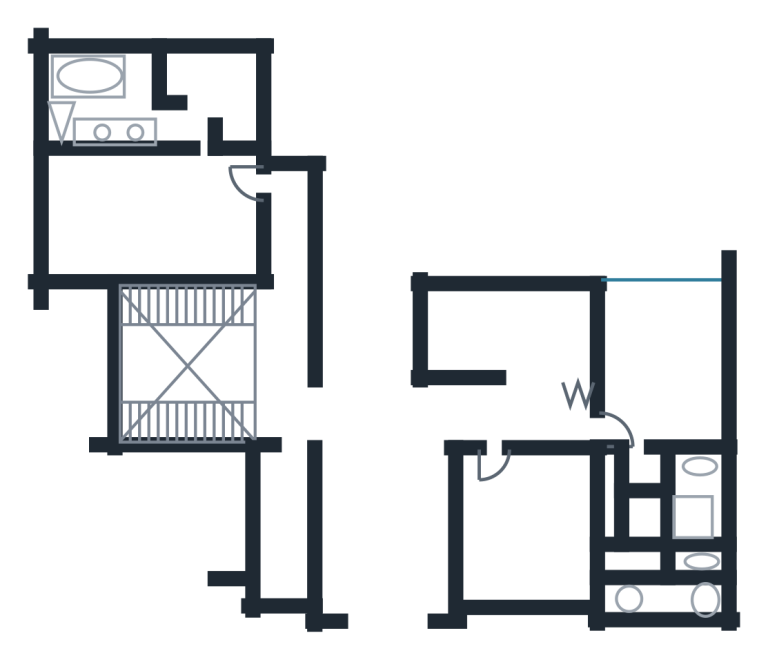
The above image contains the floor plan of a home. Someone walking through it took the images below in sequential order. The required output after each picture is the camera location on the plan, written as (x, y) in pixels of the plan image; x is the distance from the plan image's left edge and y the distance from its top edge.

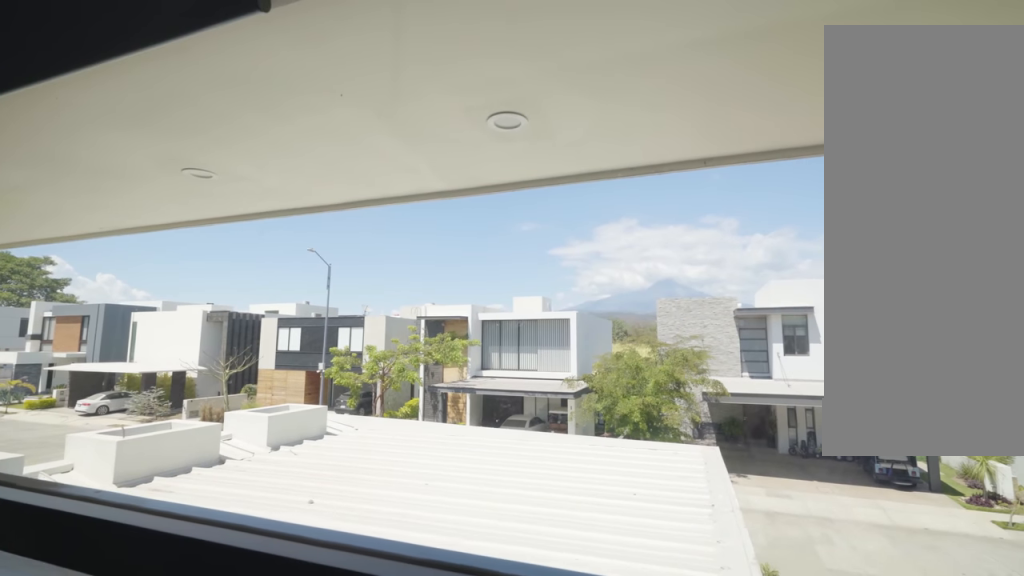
(529, 585)
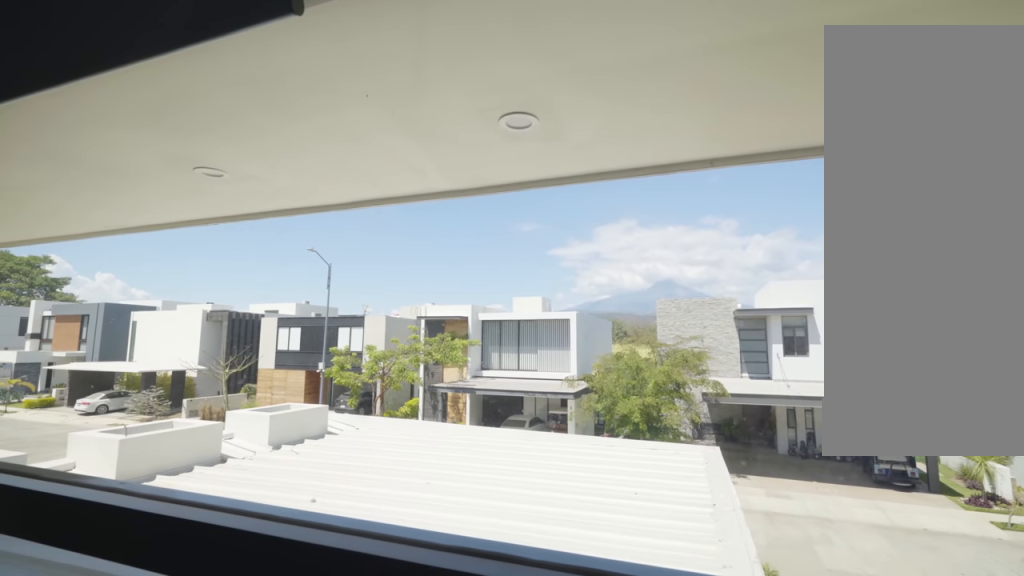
(529, 585)
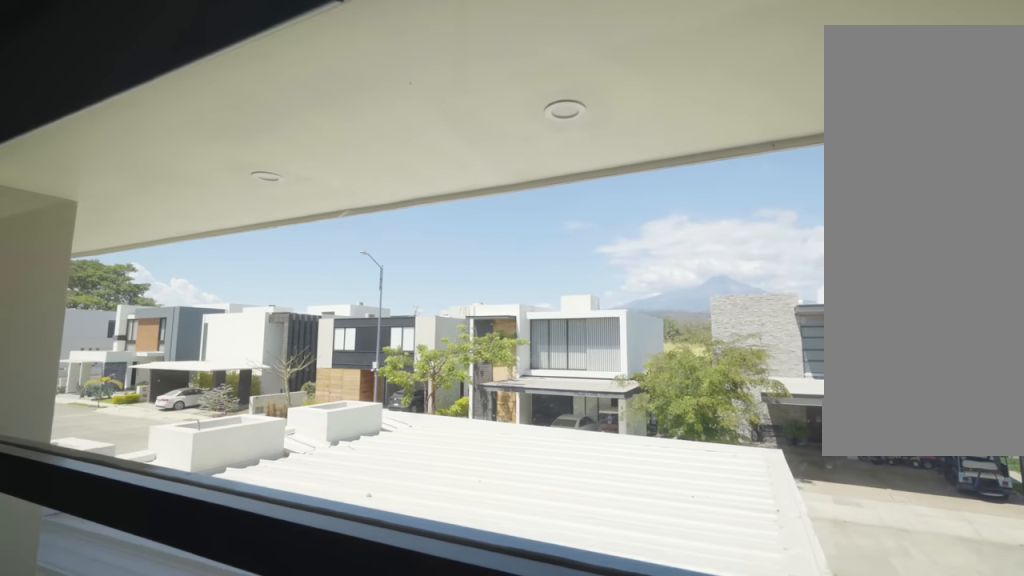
(527, 586)
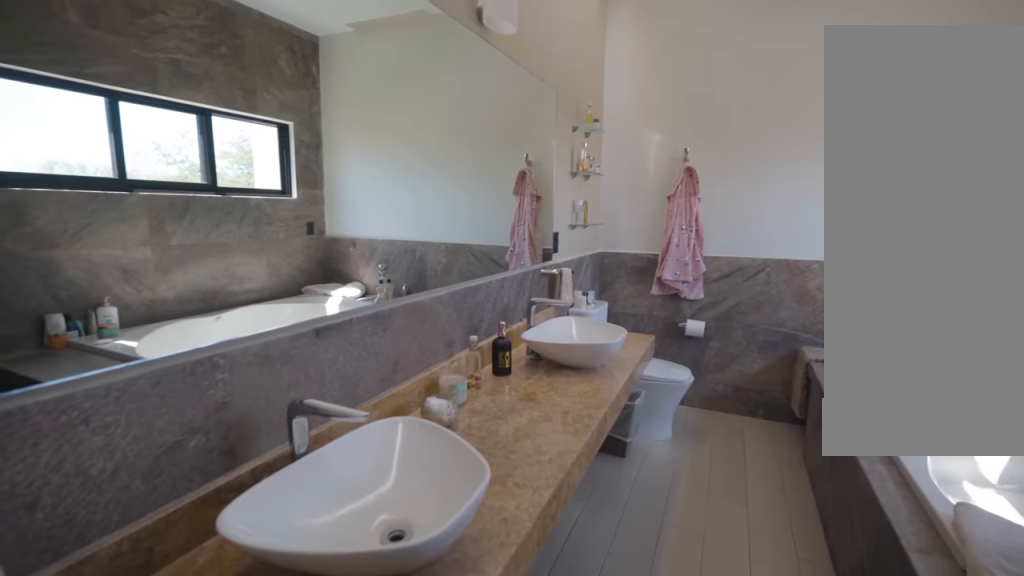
(160, 111)
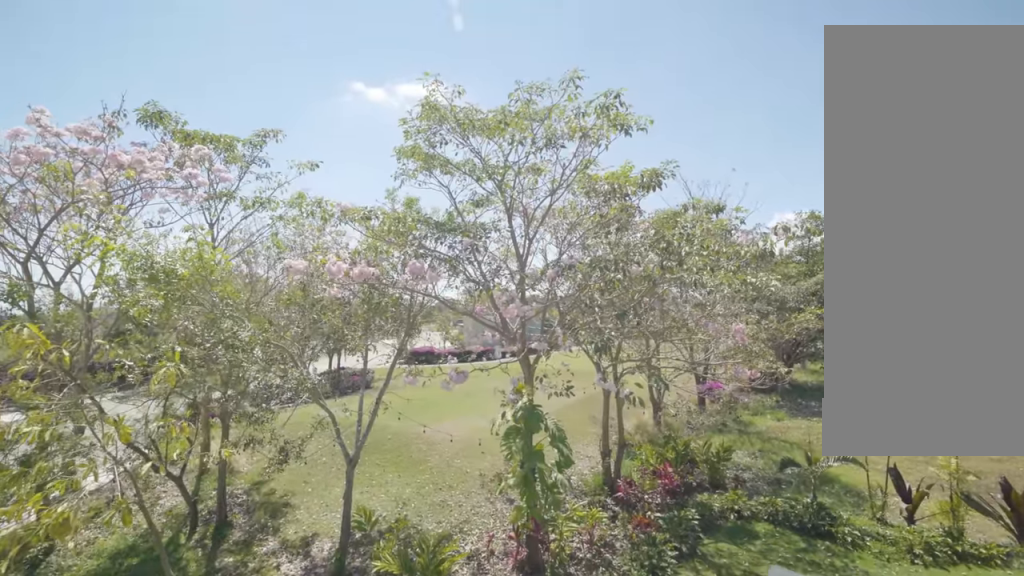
(300, 65)
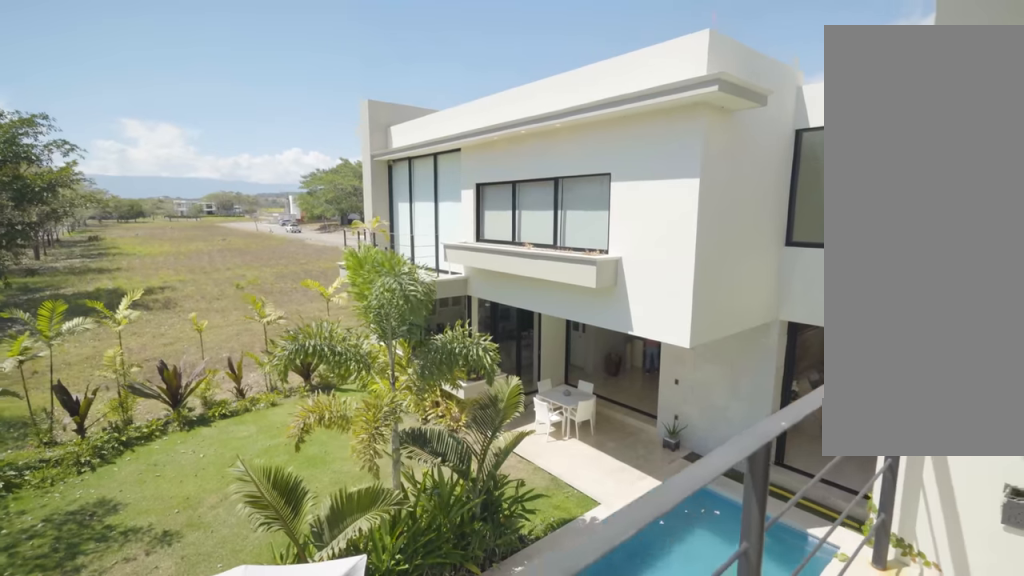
(312, 122)
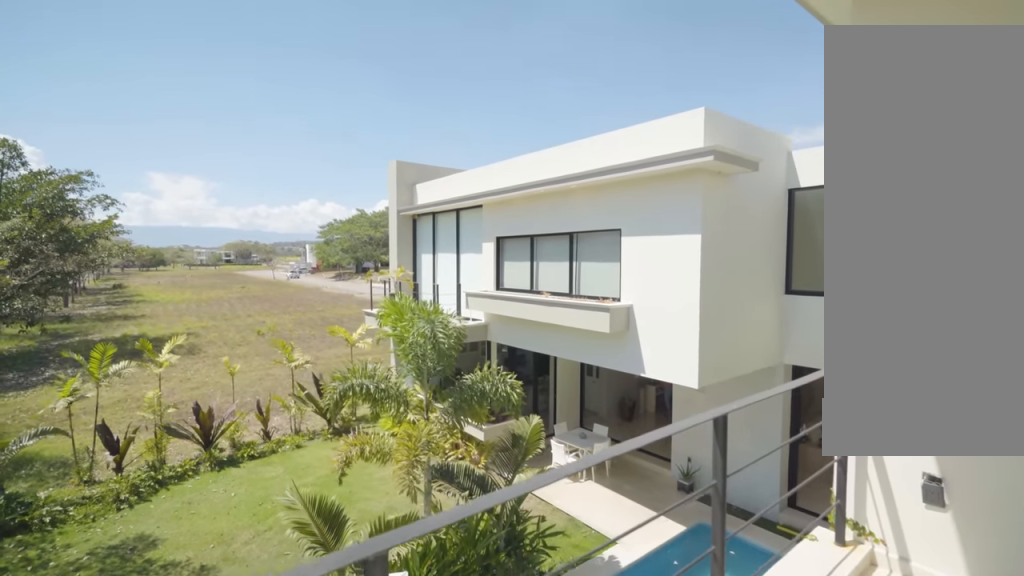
(311, 120)
